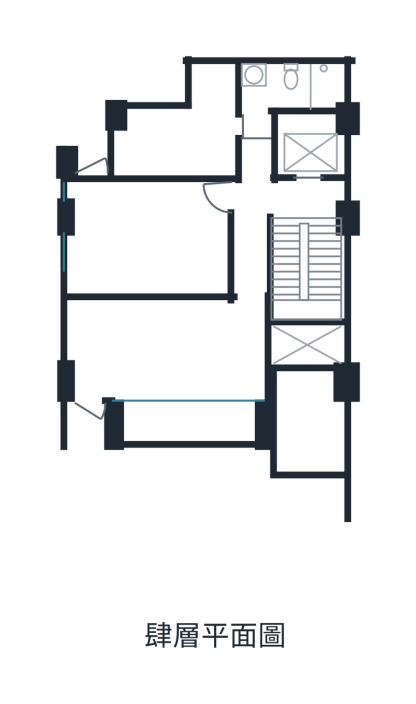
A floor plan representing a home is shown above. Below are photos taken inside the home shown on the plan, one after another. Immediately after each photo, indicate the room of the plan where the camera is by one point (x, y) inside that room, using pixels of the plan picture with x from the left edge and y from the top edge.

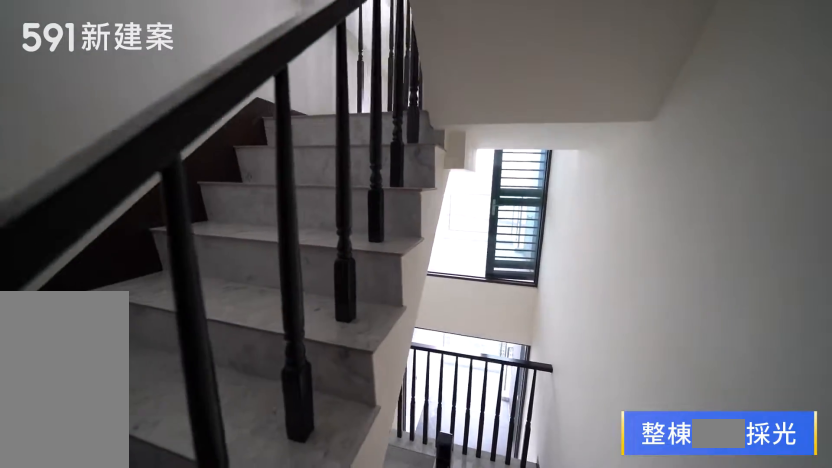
(306, 343)
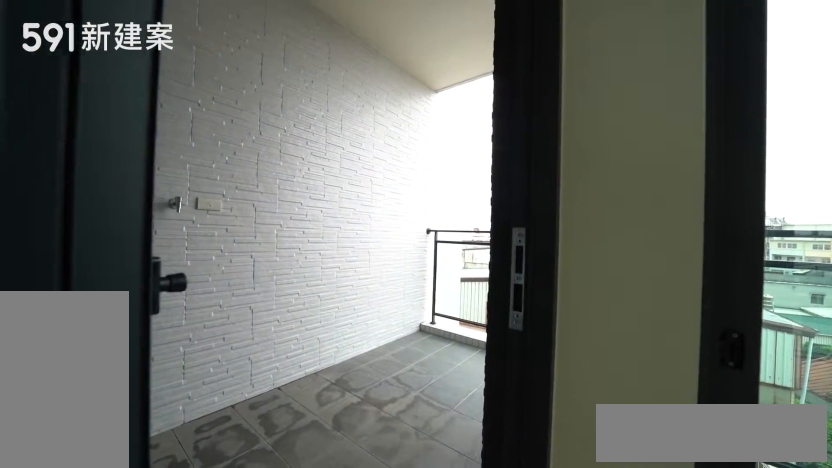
(308, 422)
